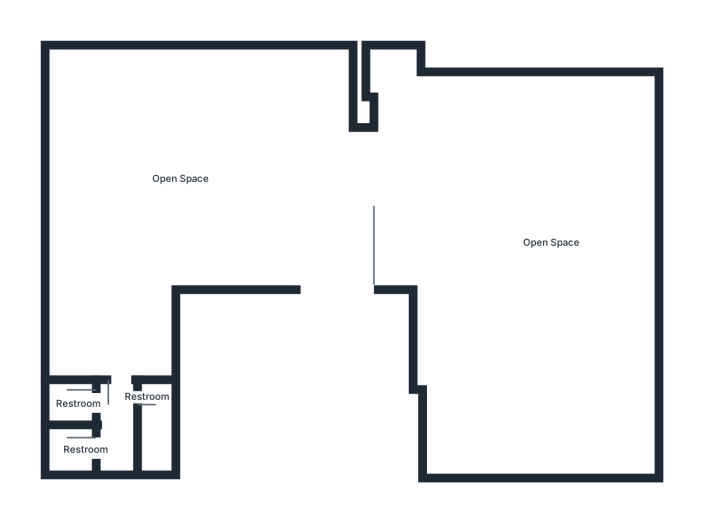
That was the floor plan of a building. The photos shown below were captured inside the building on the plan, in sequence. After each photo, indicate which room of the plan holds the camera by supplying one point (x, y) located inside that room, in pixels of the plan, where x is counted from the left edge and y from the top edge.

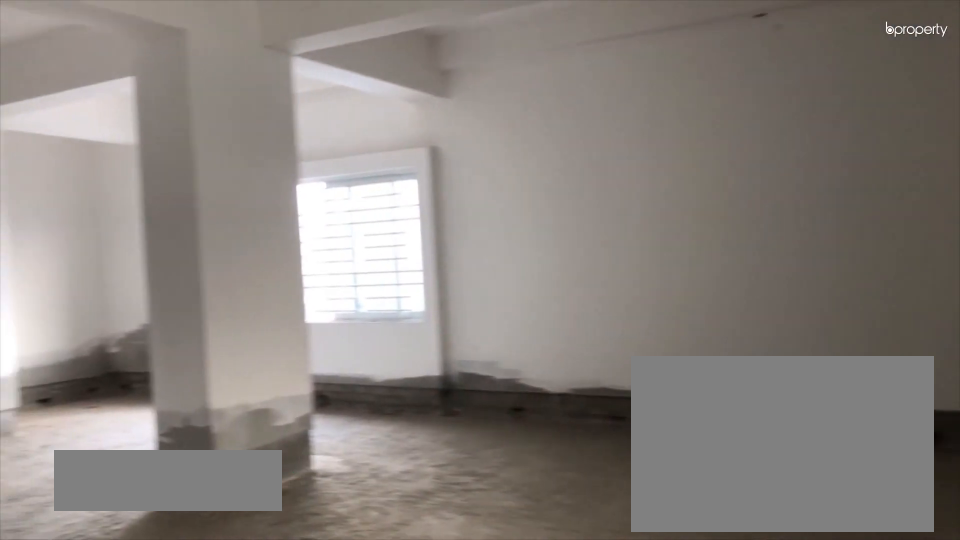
(176, 181)
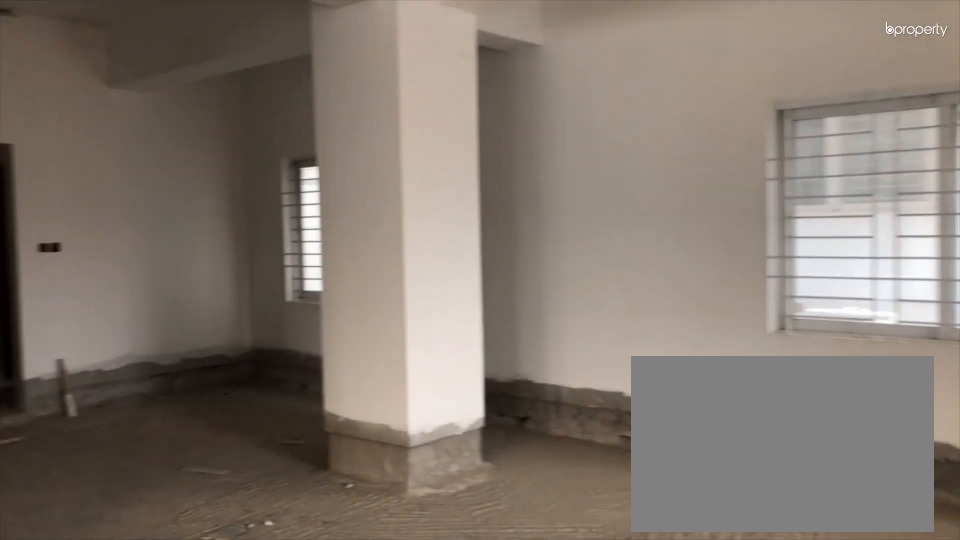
(176, 181)
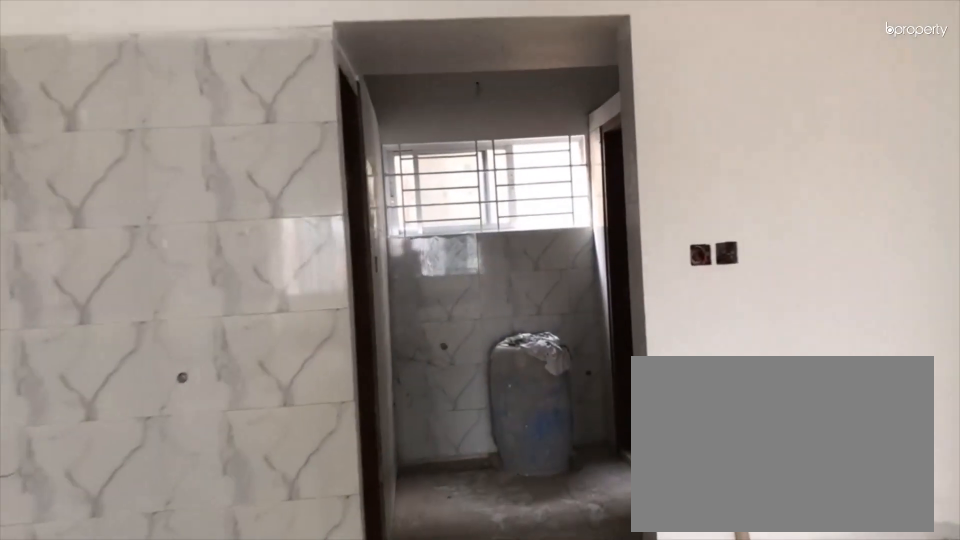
(118, 280)
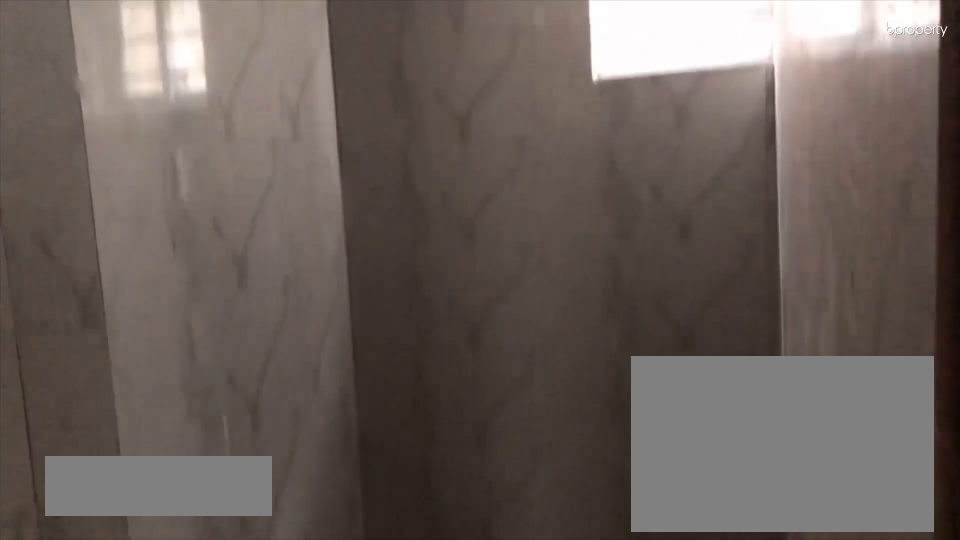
(118, 395)
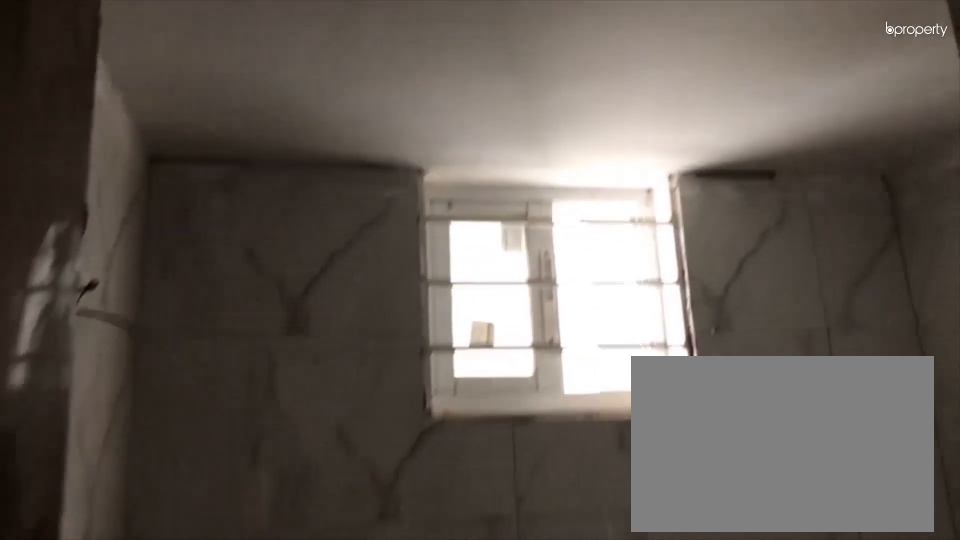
(118, 395)
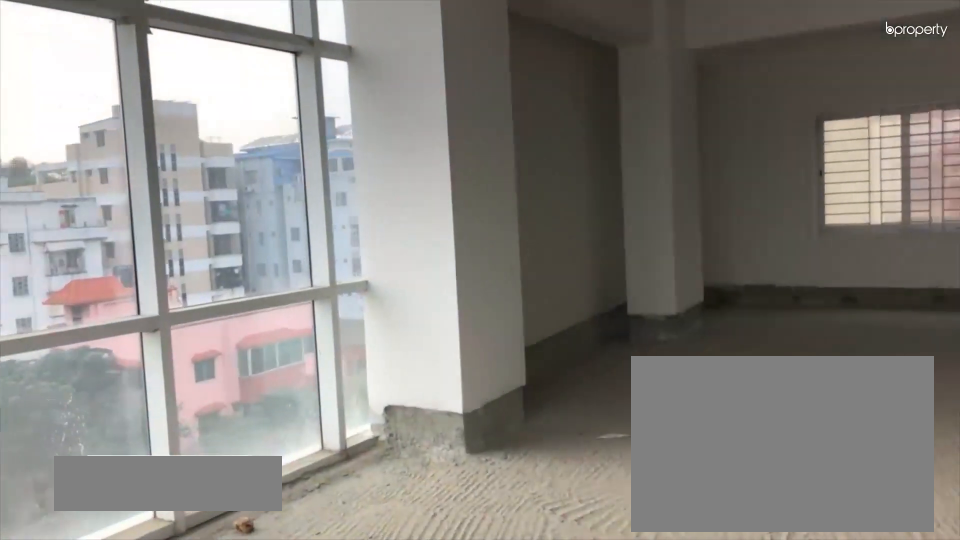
(511, 217)
